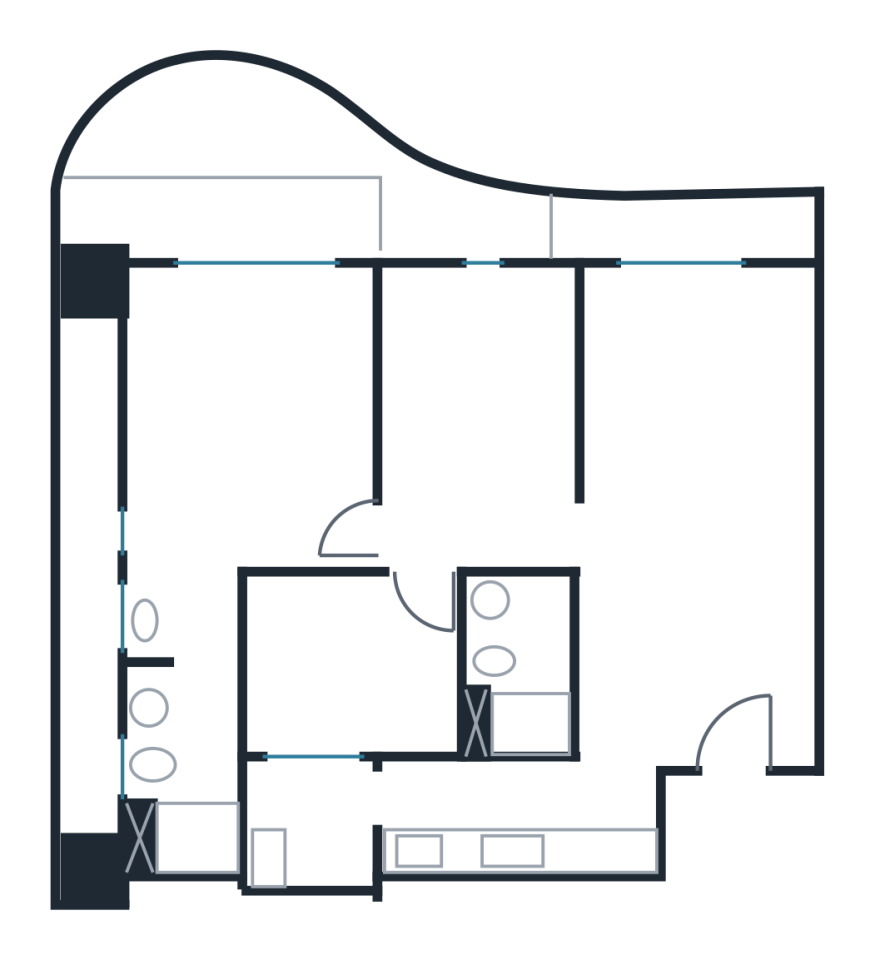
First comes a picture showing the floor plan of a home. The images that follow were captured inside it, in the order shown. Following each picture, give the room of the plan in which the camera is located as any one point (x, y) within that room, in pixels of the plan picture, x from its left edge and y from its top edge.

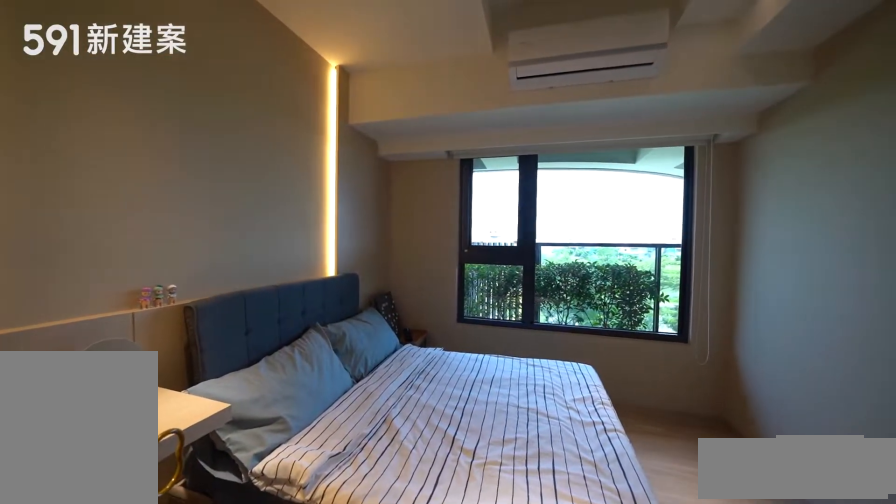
(474, 378)
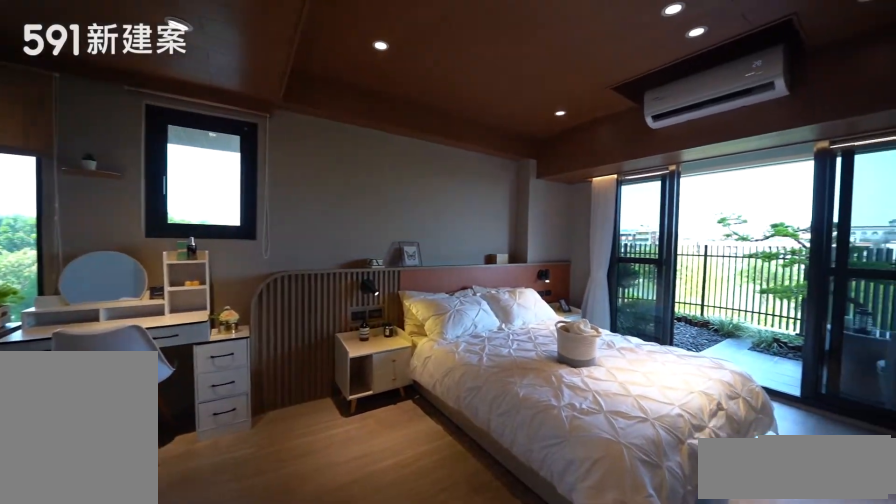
(239, 437)
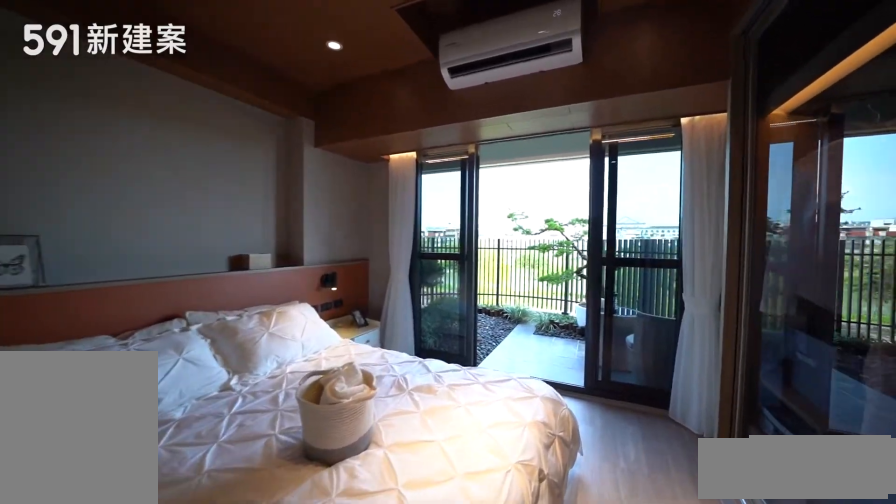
(239, 437)
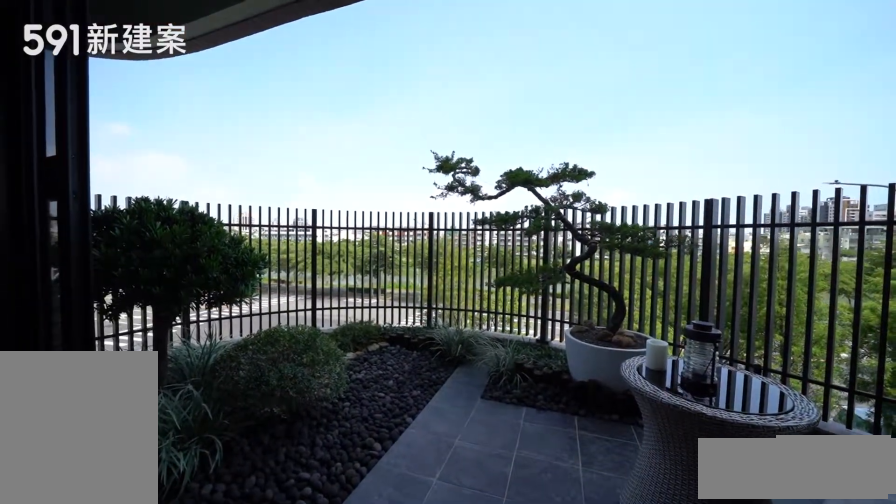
(274, 181)
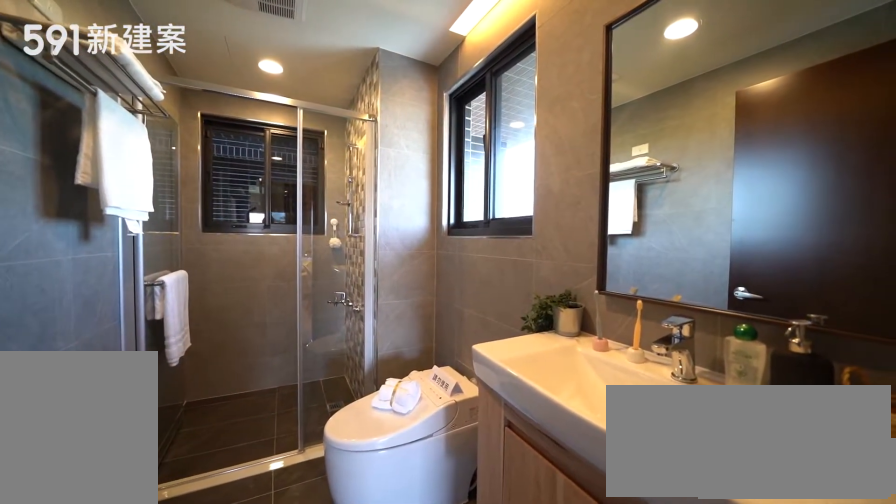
(177, 782)
